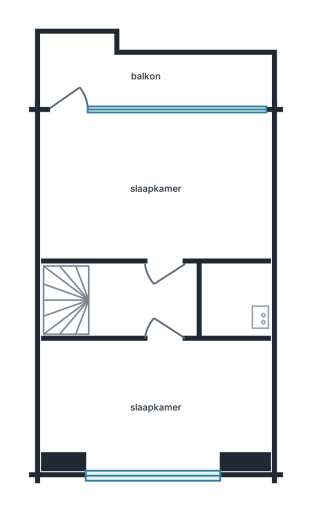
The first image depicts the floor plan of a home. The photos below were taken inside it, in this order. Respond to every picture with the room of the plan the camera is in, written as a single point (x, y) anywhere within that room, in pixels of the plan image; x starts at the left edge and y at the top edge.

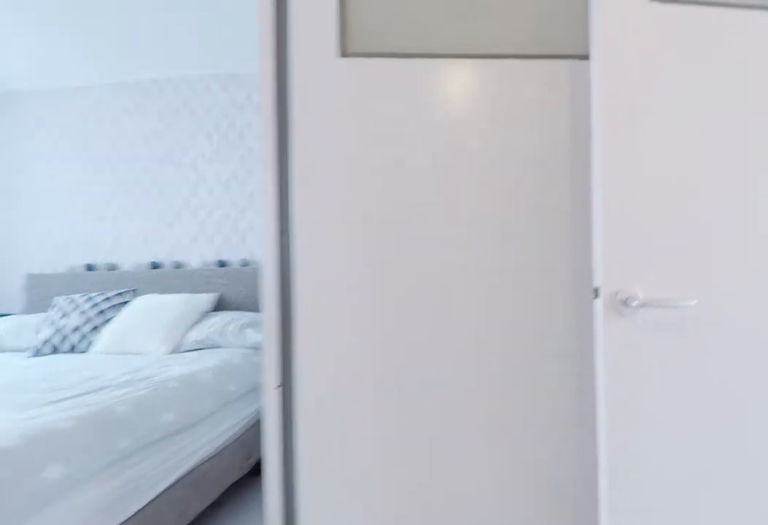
(142, 300)
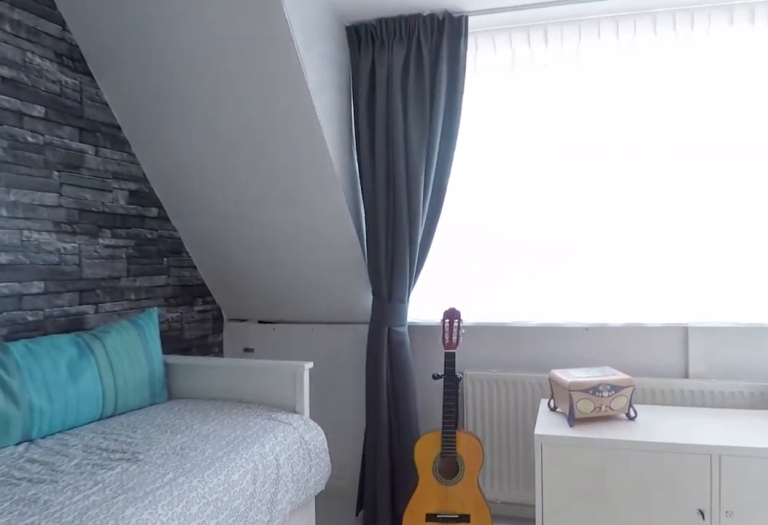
(155, 403)
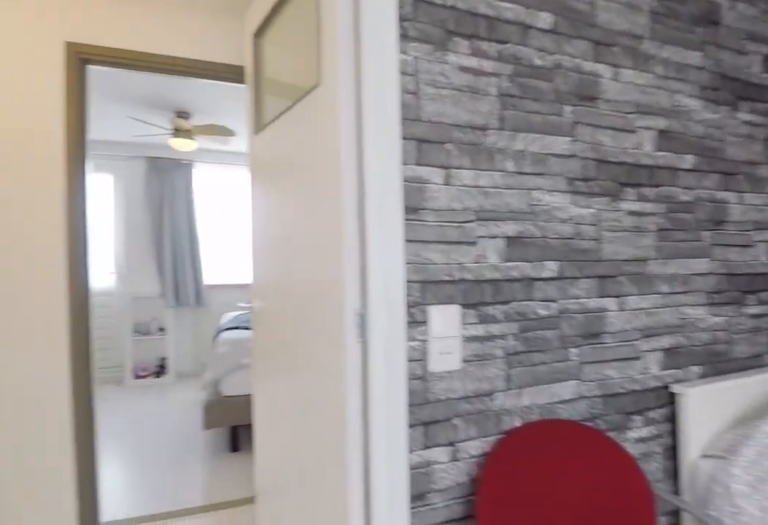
(155, 403)
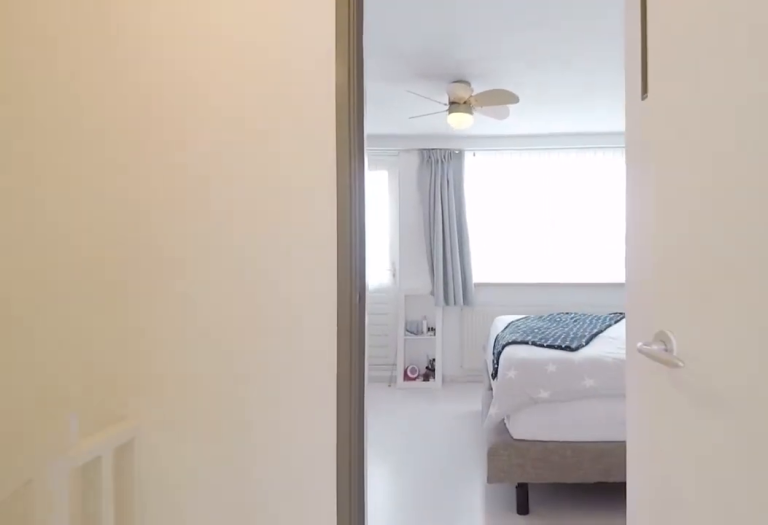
(141, 302)
